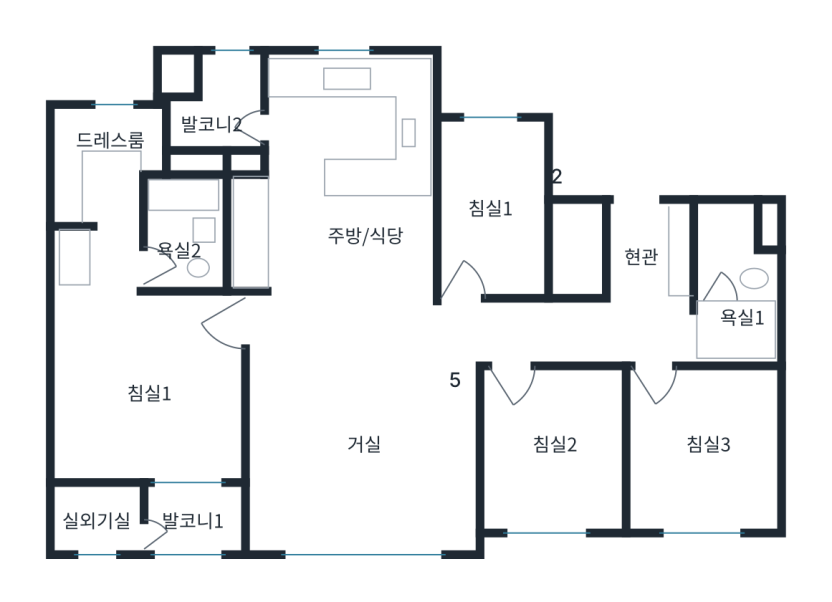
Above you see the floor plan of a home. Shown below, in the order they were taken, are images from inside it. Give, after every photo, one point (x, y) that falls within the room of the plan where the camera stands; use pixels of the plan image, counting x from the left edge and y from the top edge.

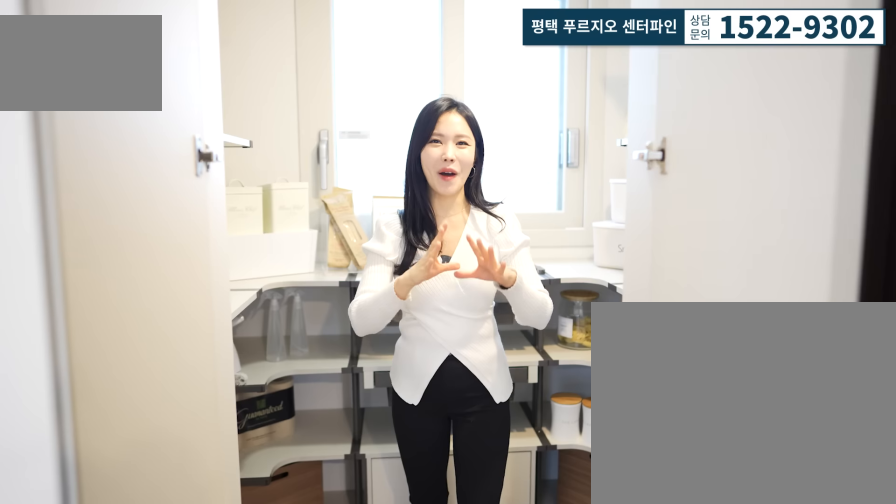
(490, 232)
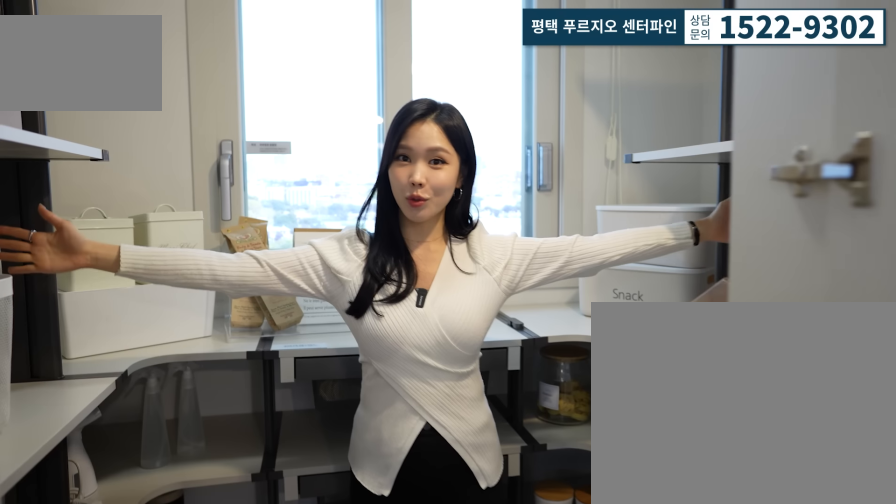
(490, 232)
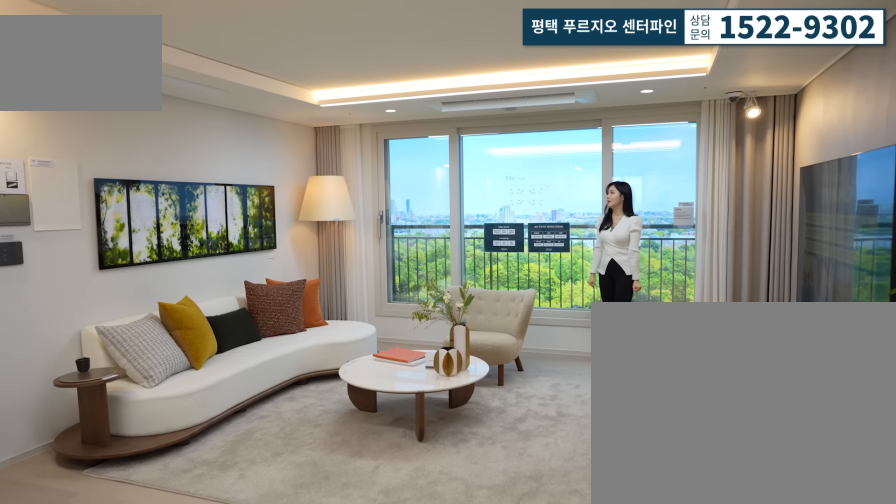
(356, 464)
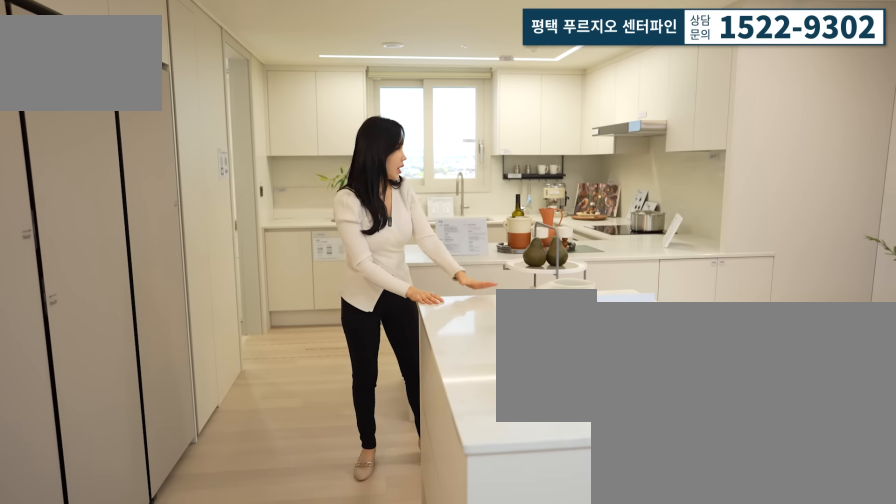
(356, 201)
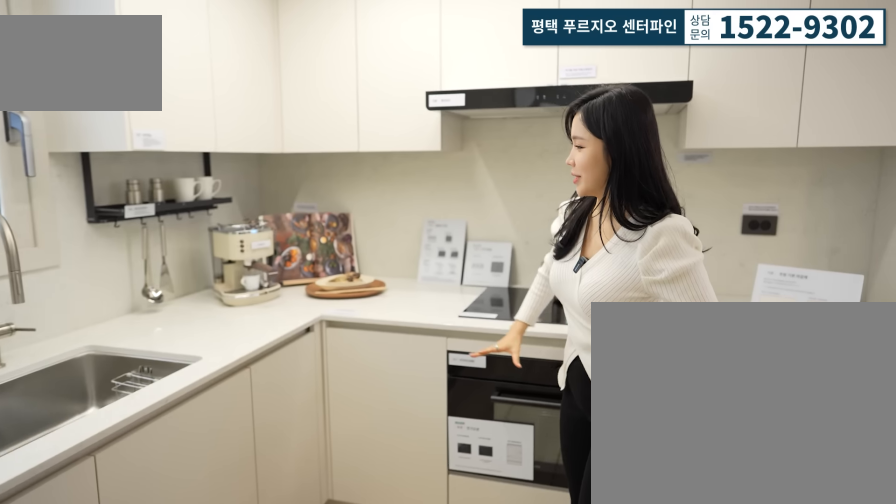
(356, 201)
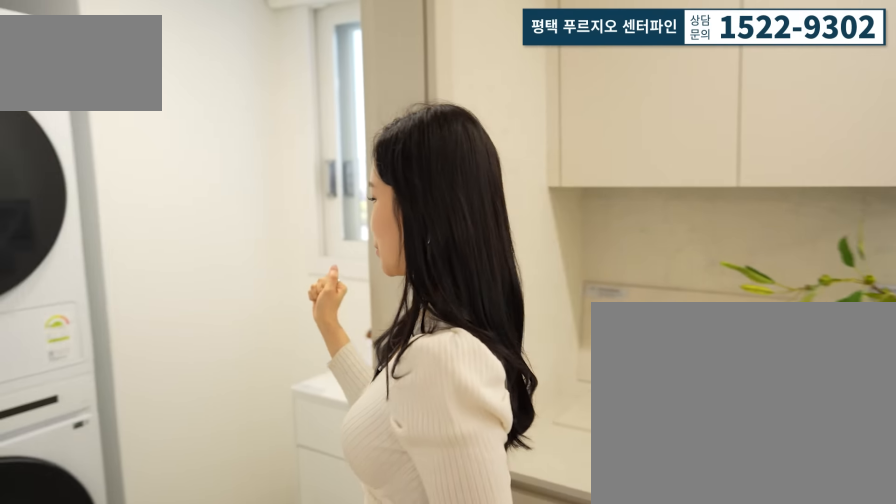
(207, 102)
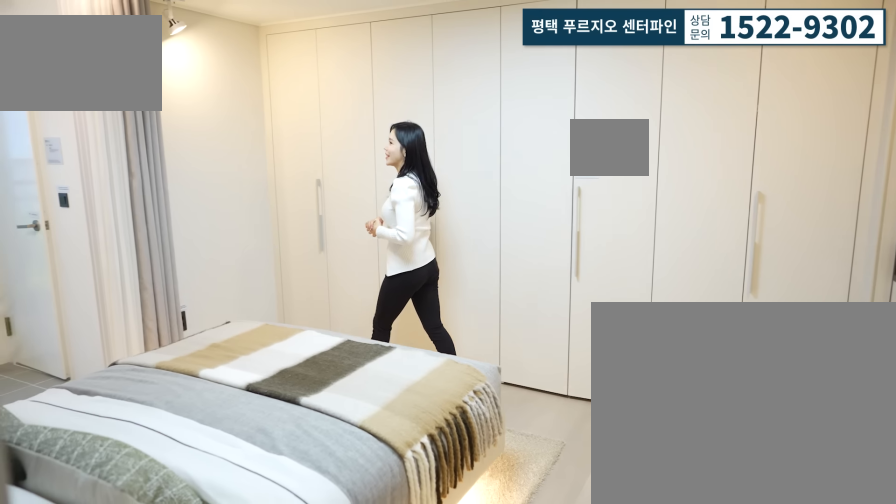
(149, 392)
